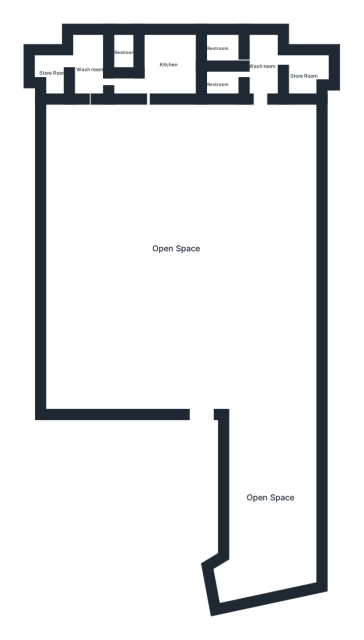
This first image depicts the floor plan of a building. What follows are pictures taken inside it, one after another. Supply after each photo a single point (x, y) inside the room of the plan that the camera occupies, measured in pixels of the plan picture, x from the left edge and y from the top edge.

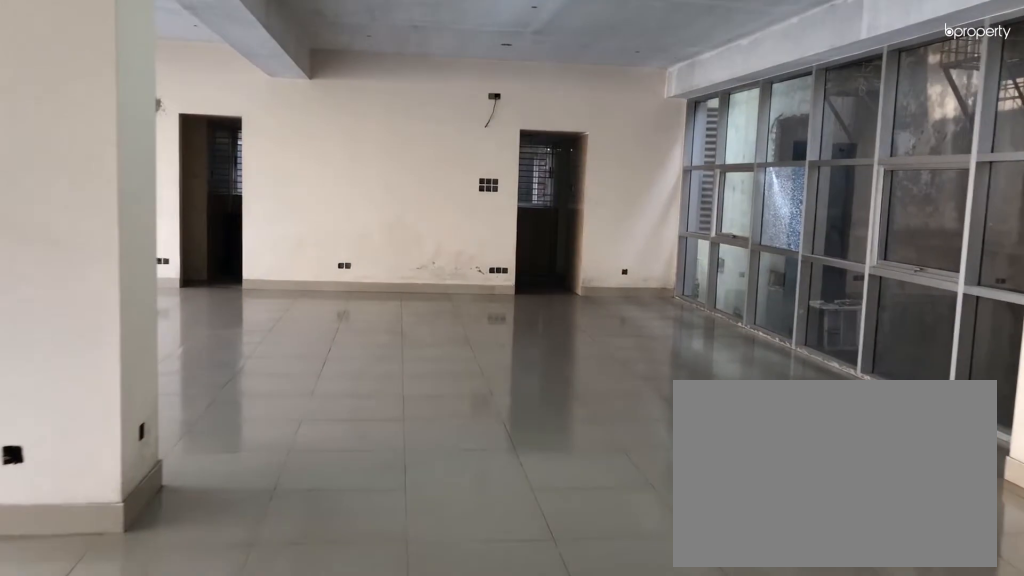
(174, 247)
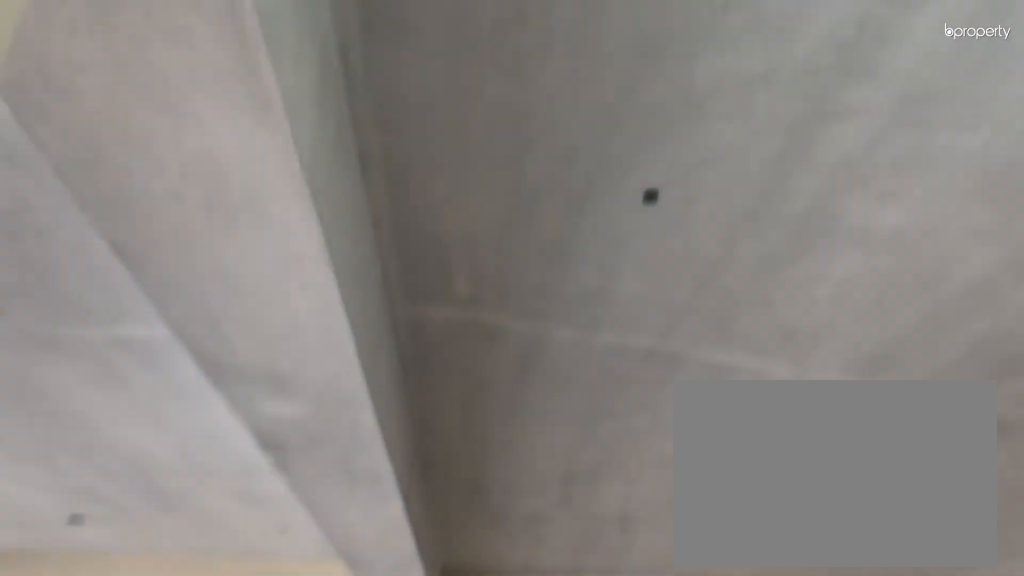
(174, 247)
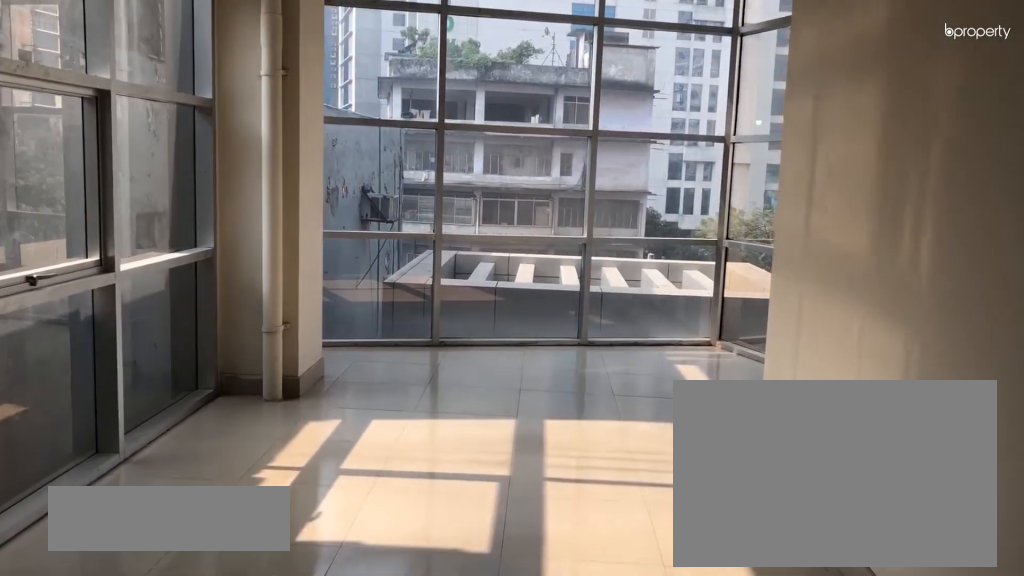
(273, 503)
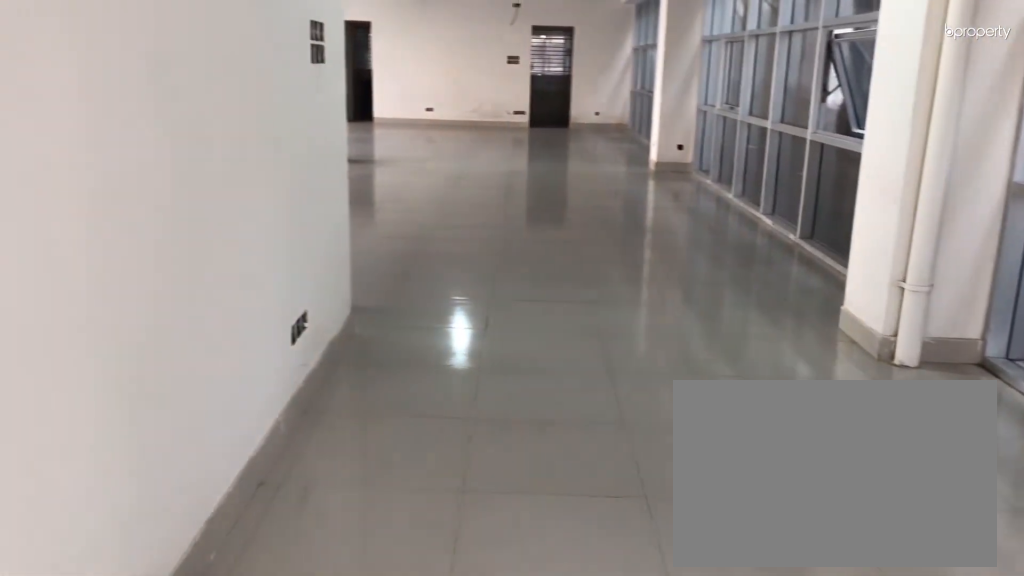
(273, 503)
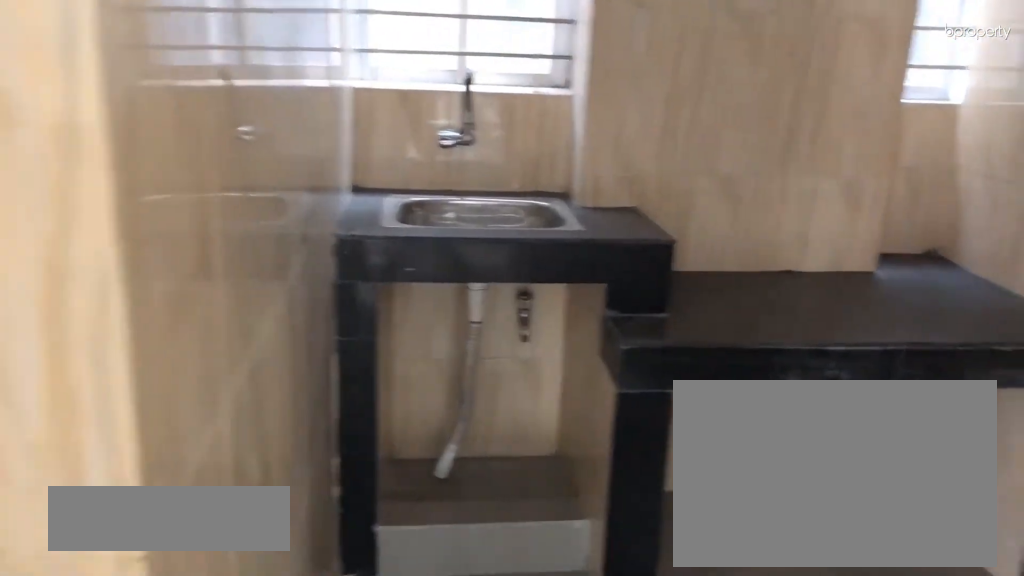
(170, 64)
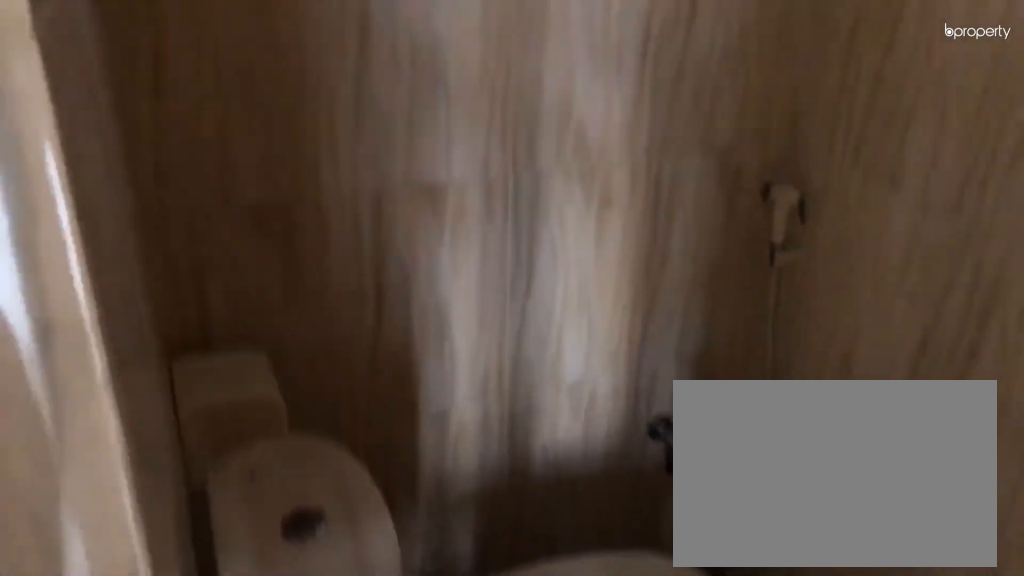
(126, 53)
